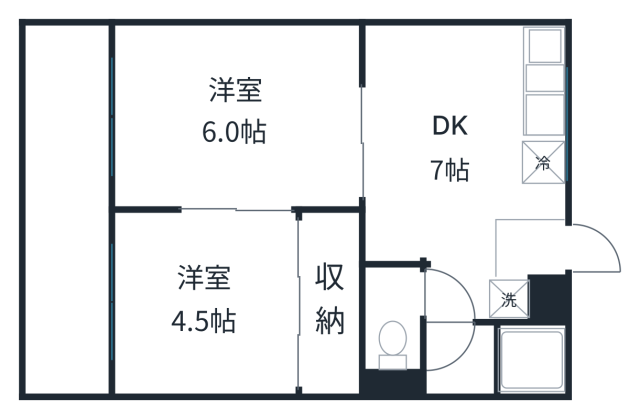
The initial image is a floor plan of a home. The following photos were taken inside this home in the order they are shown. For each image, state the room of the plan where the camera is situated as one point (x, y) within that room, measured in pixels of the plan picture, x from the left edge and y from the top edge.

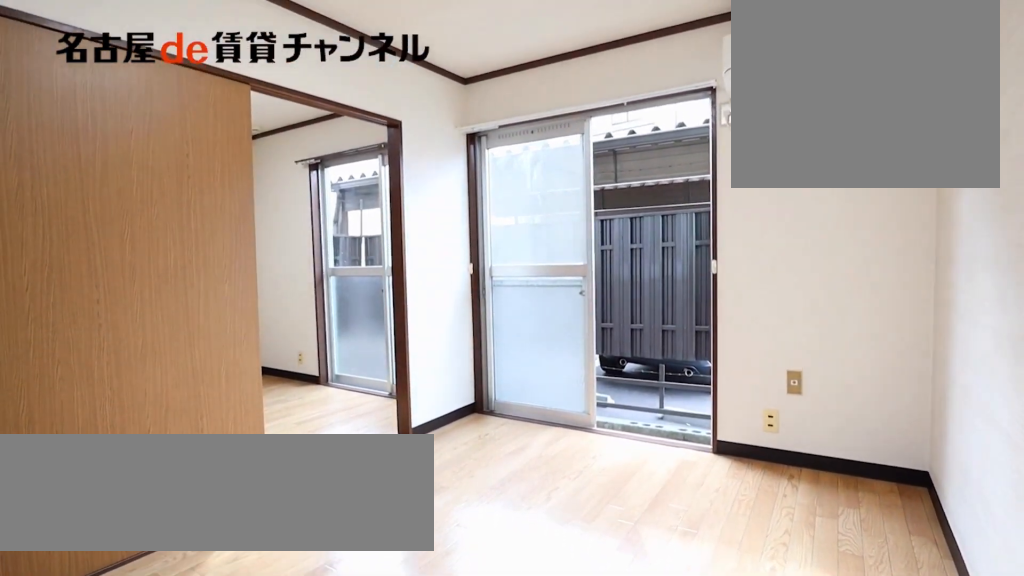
(236, 117)
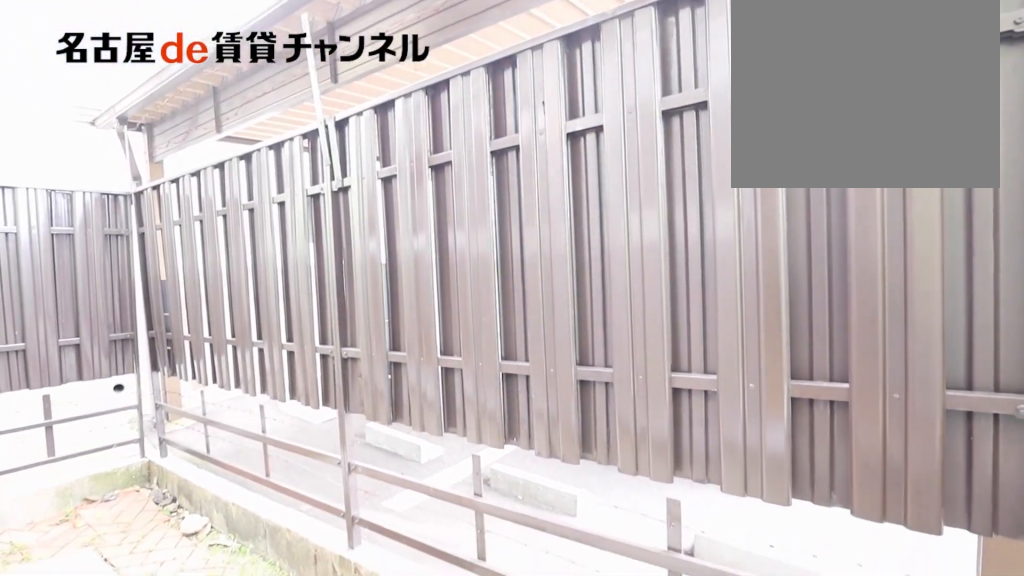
(74, 211)
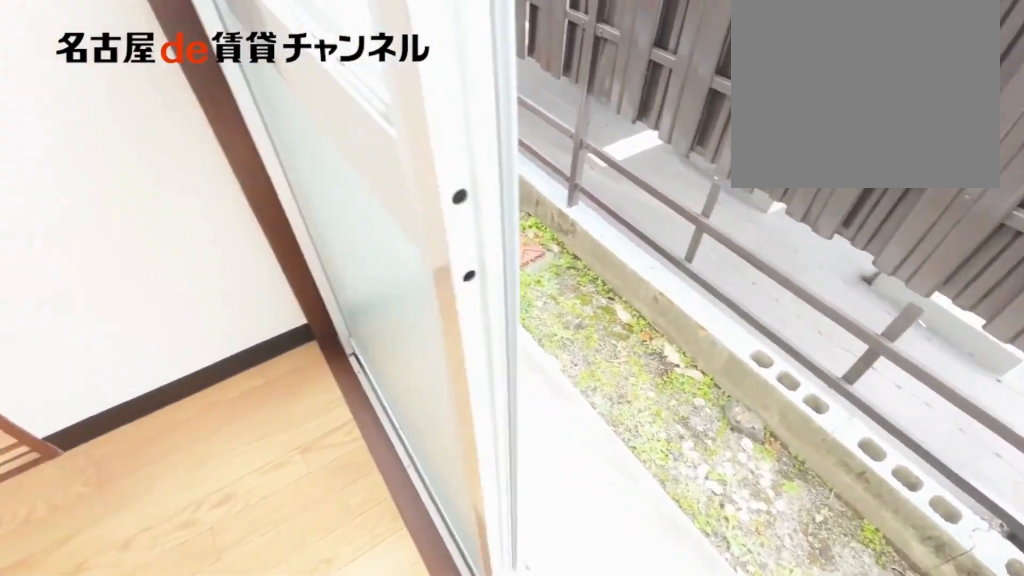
(233, 114)
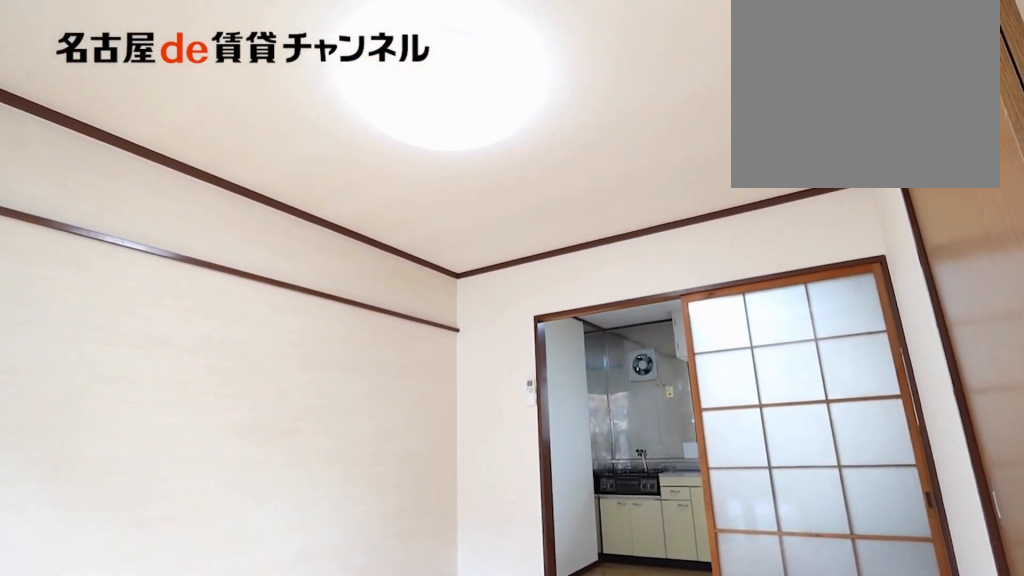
(233, 114)
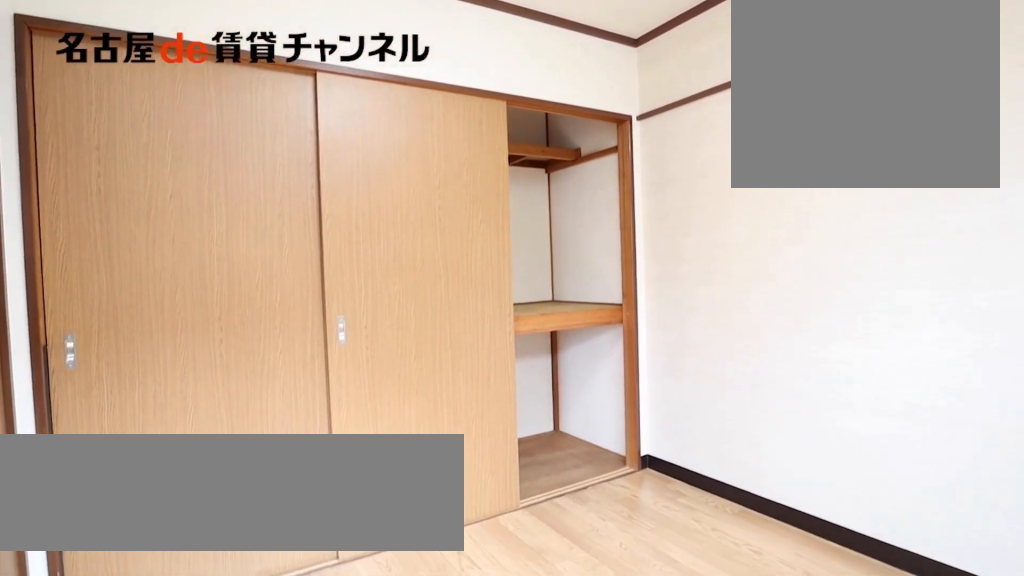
(205, 305)
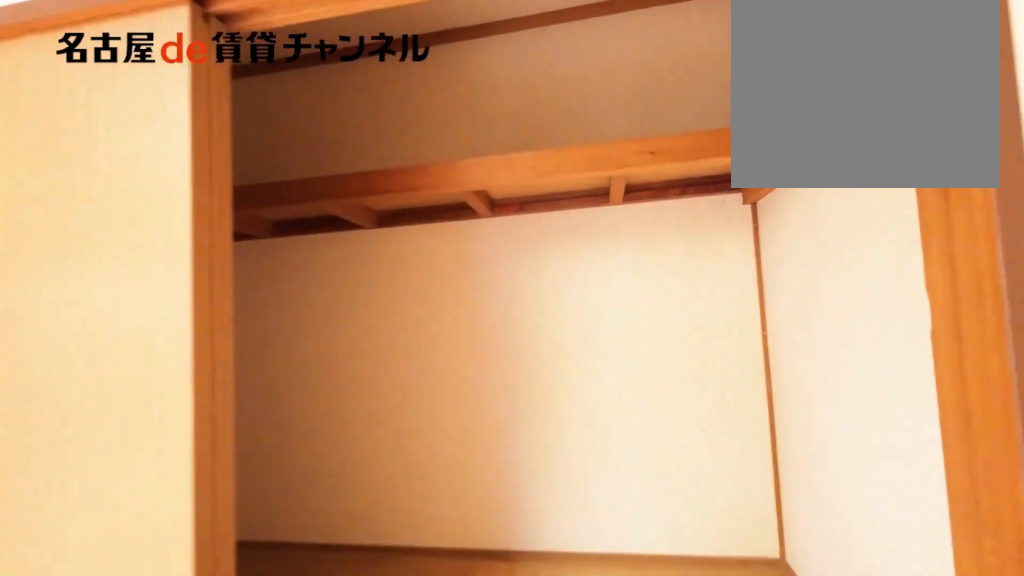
(329, 304)
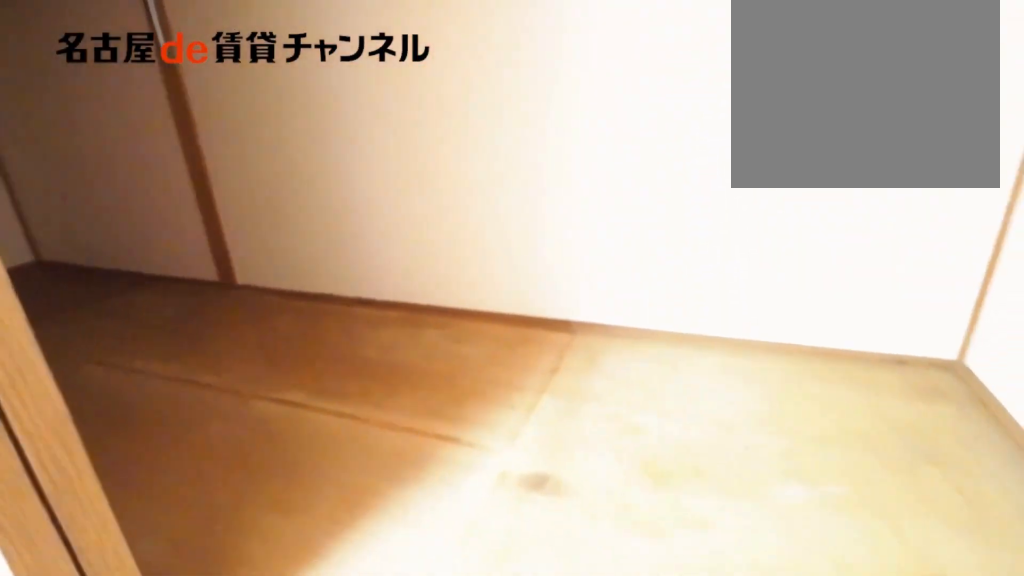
(329, 304)
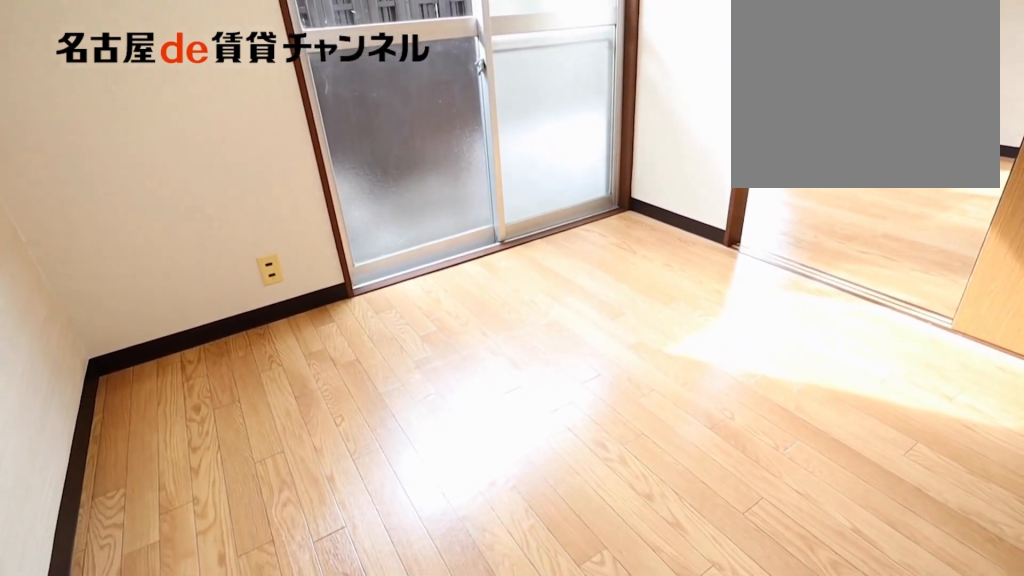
(207, 305)
